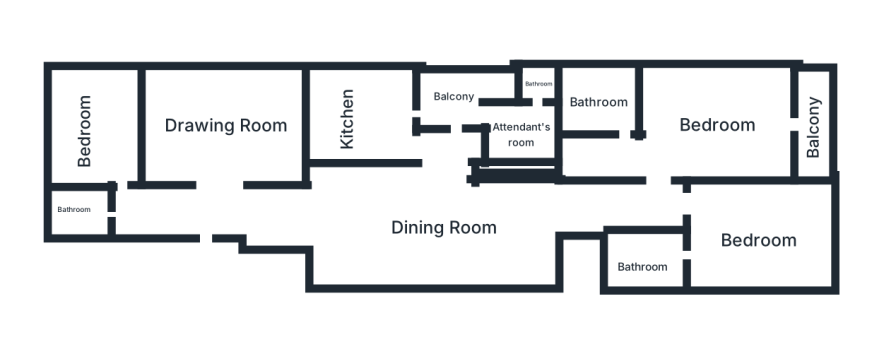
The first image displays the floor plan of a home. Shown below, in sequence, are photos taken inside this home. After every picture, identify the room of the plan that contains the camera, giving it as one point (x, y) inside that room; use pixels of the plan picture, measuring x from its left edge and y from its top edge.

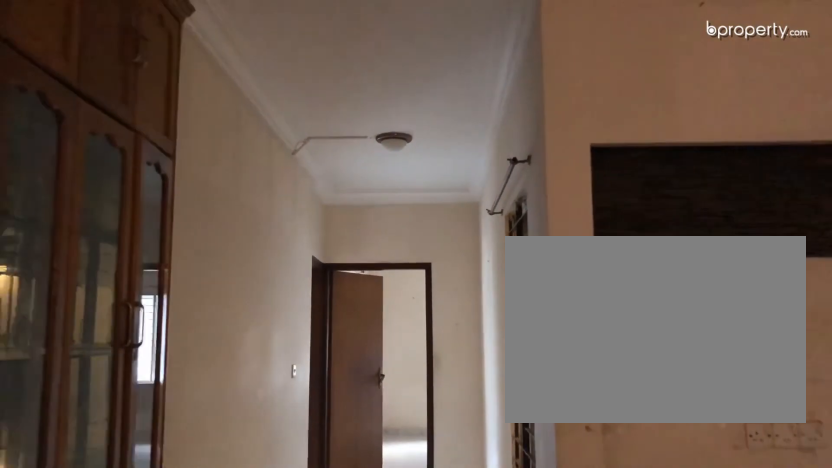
(502, 207)
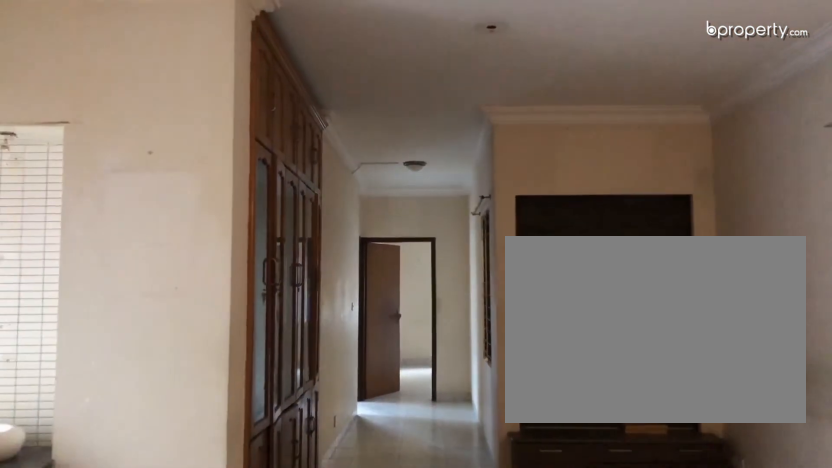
(375, 206)
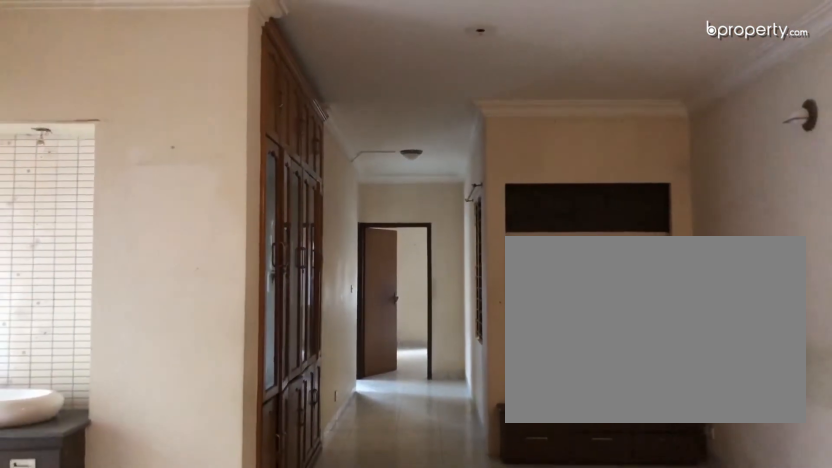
(375, 206)
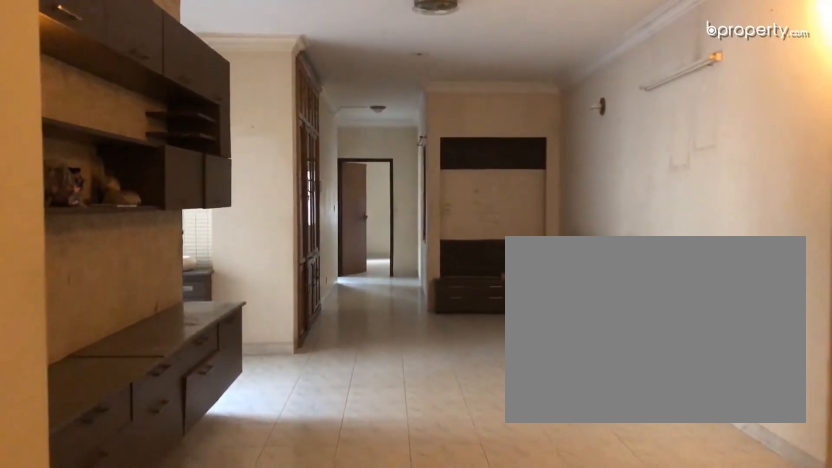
(232, 203)
